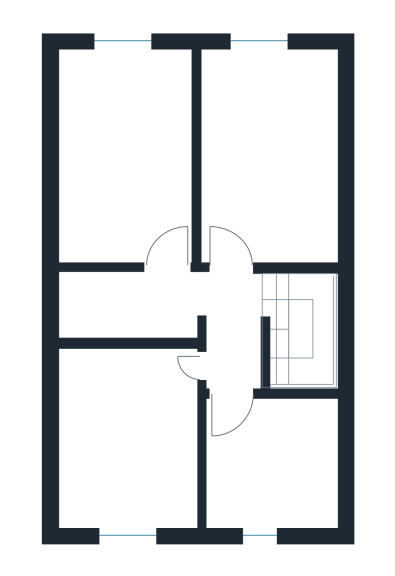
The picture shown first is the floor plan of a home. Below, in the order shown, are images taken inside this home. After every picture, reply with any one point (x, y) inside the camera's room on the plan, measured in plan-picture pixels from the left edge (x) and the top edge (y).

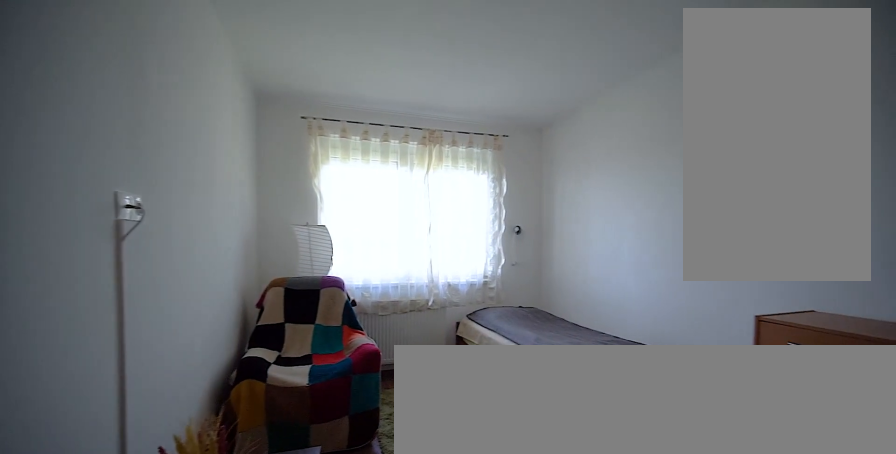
(273, 152)
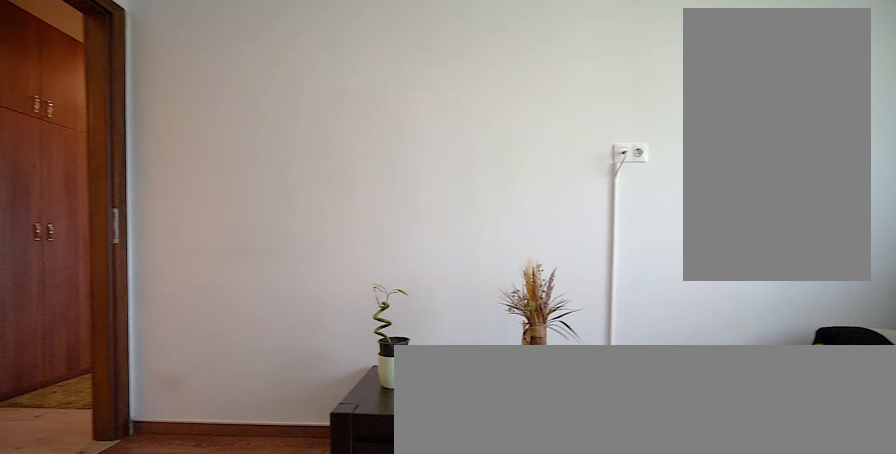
(273, 152)
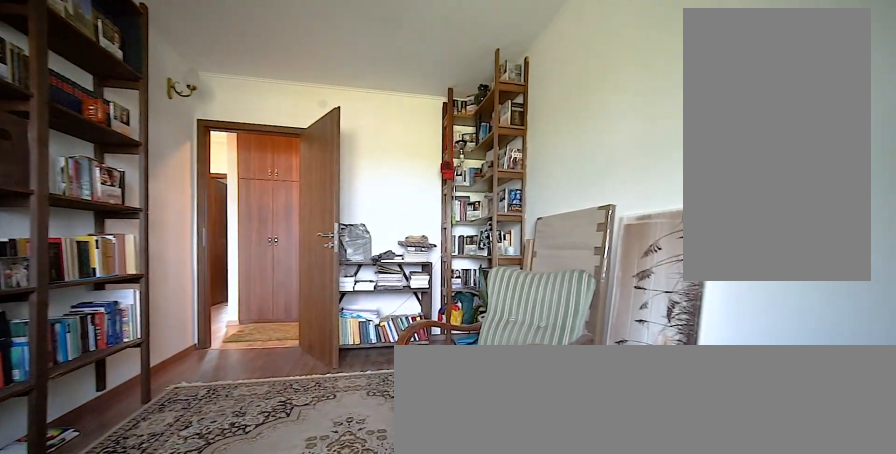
(123, 152)
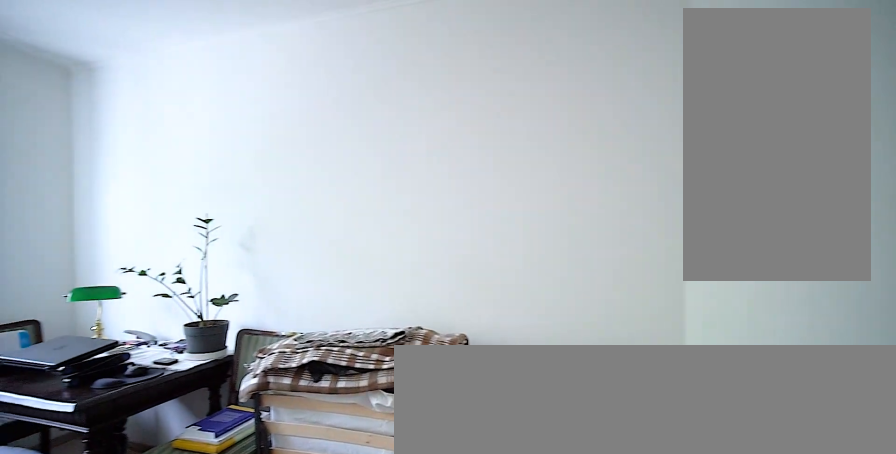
(123, 444)
